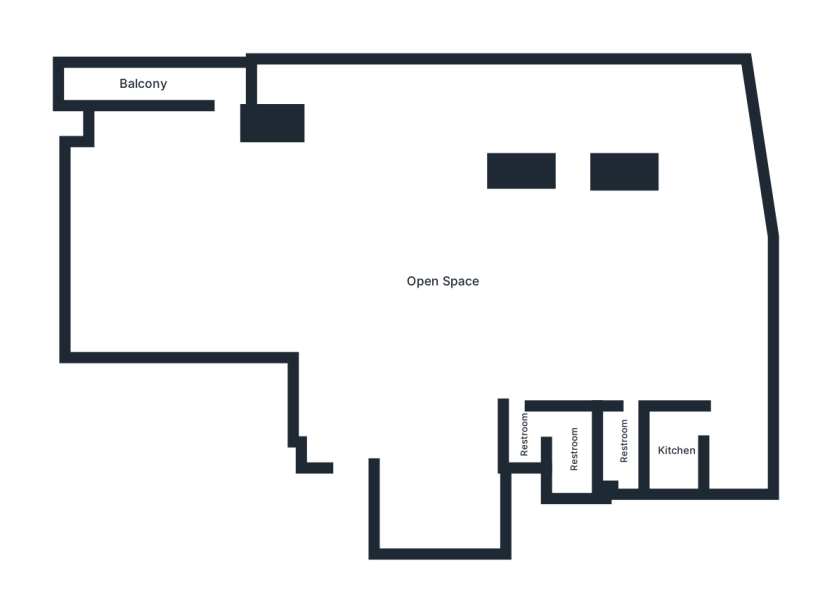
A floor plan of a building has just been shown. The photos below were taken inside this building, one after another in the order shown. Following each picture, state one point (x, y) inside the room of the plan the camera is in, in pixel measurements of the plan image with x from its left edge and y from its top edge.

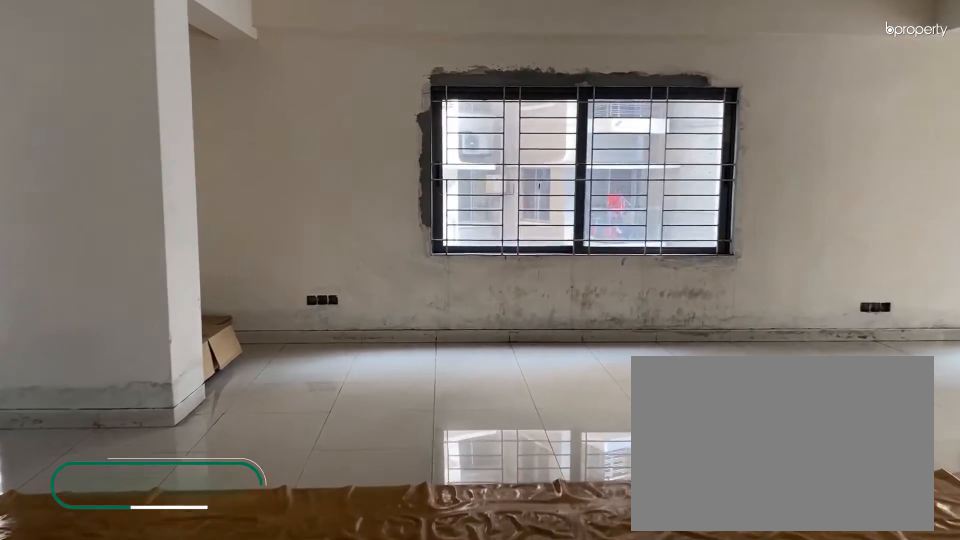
(450, 258)
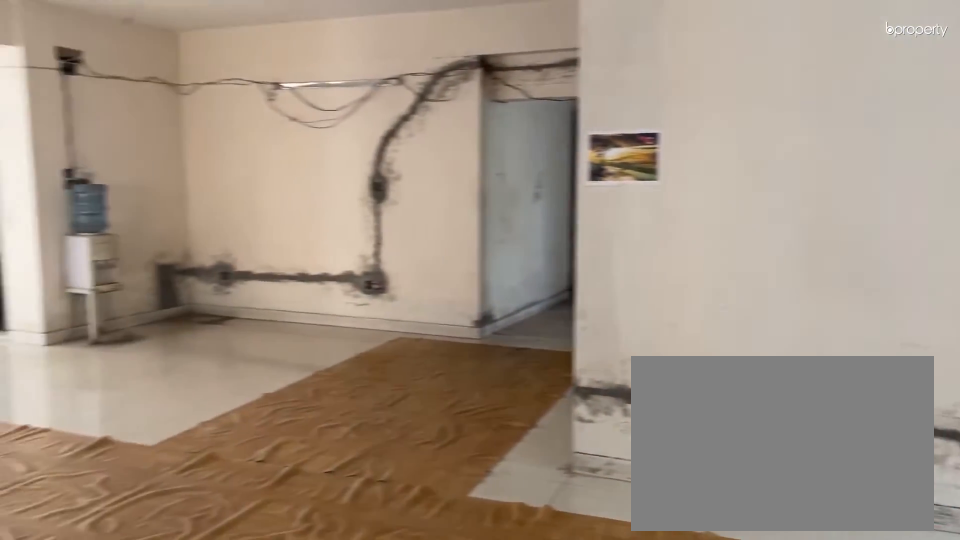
(450, 258)
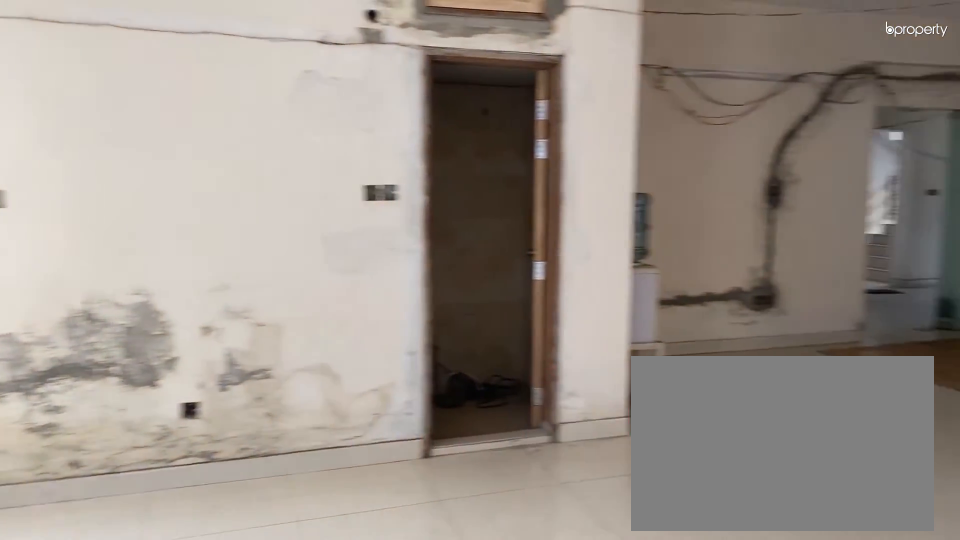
(634, 267)
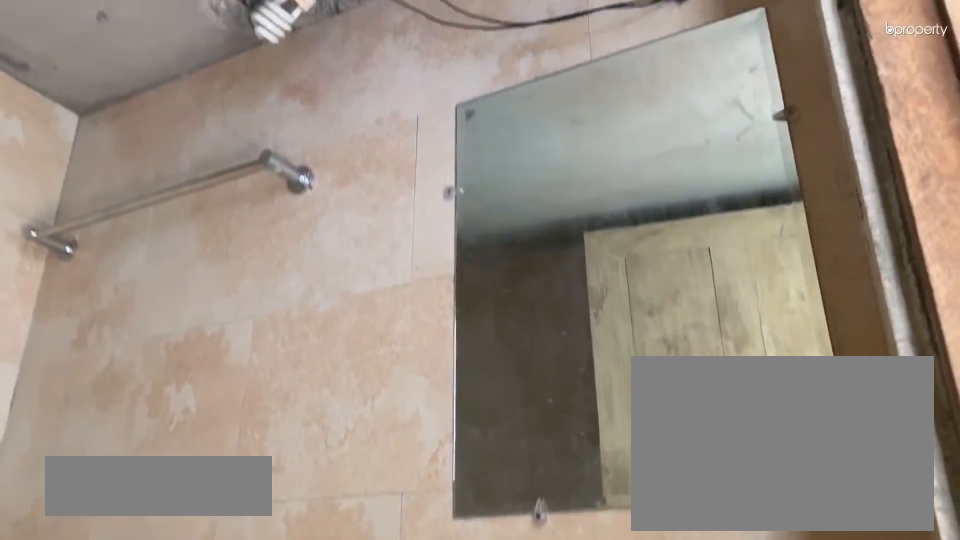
(622, 445)
